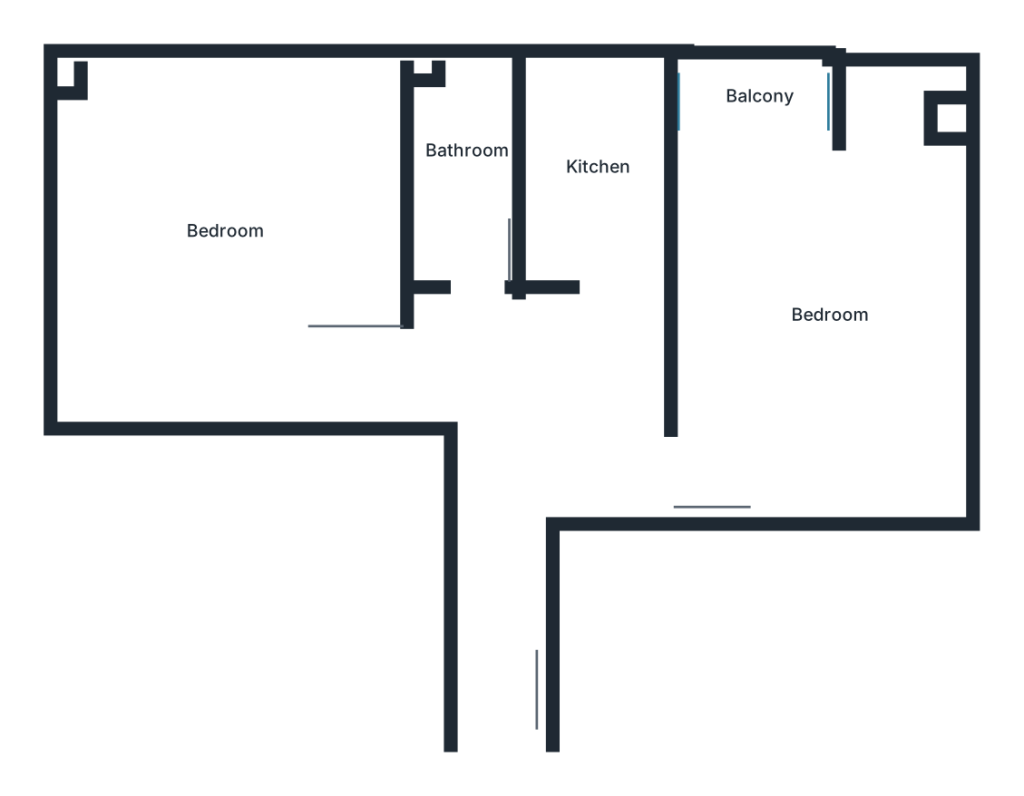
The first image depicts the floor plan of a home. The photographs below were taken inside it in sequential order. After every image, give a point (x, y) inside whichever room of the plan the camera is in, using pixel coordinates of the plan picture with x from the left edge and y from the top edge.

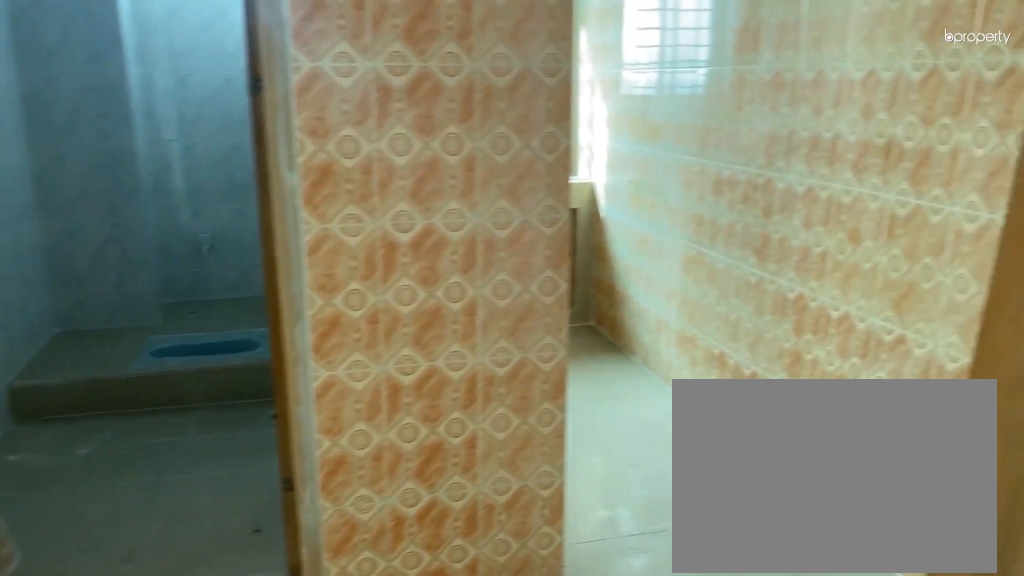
(539, 407)
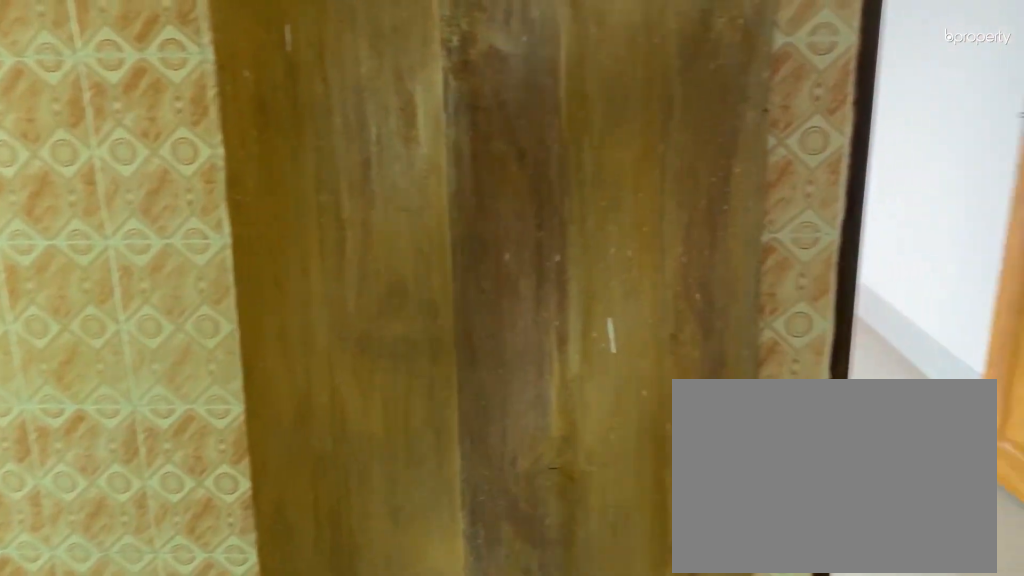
(539, 407)
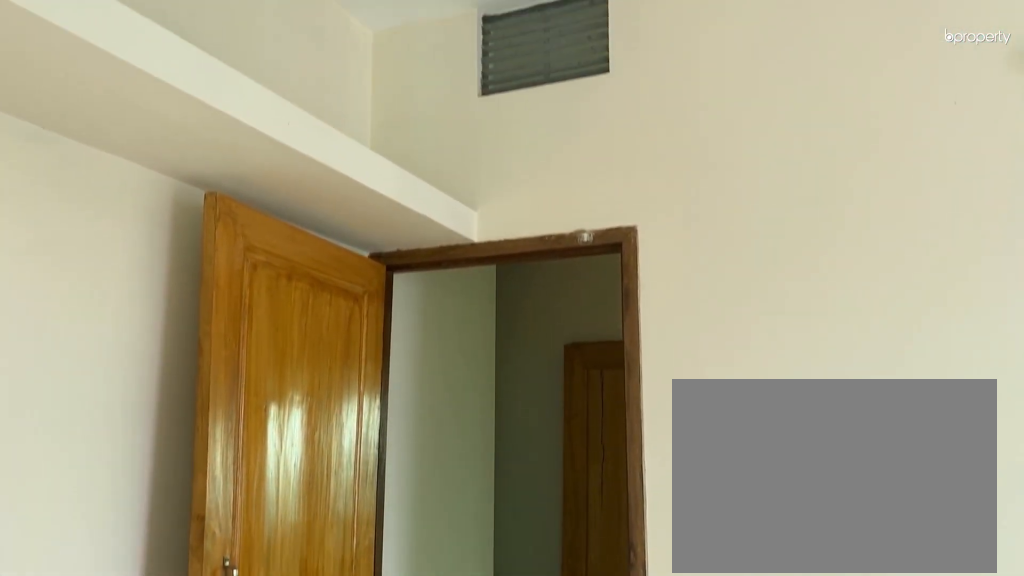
(825, 302)
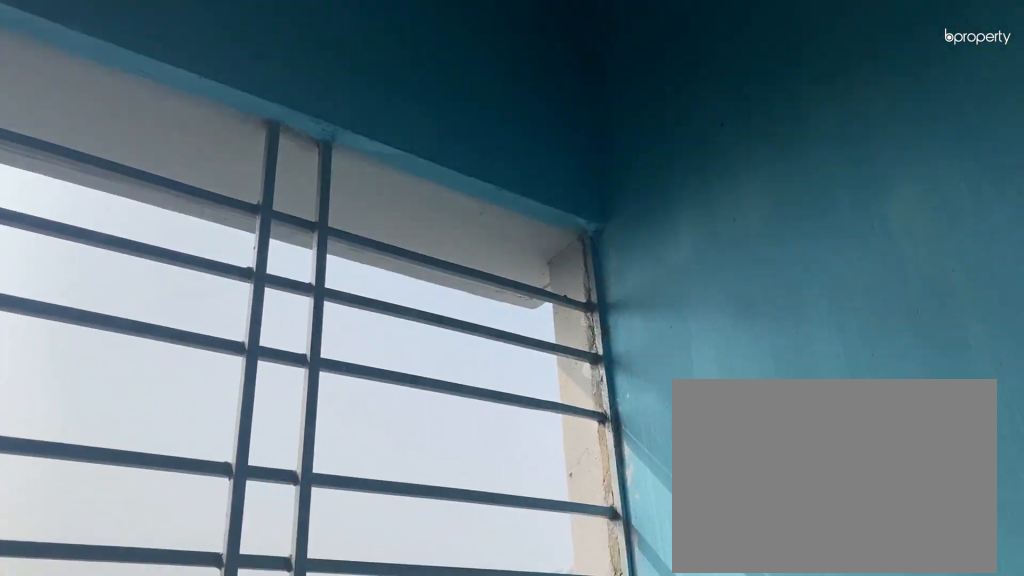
(748, 110)
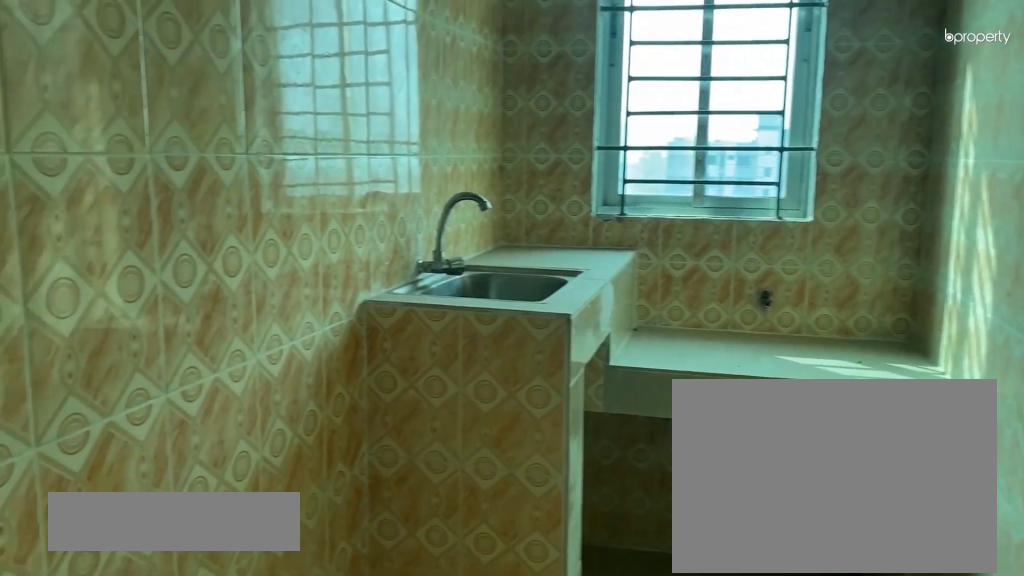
(577, 187)
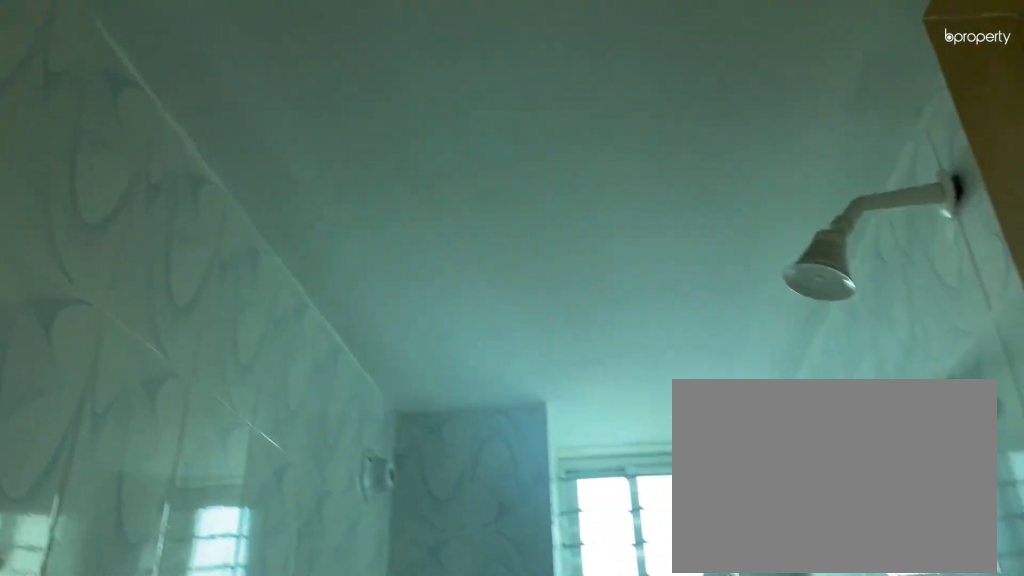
(457, 171)
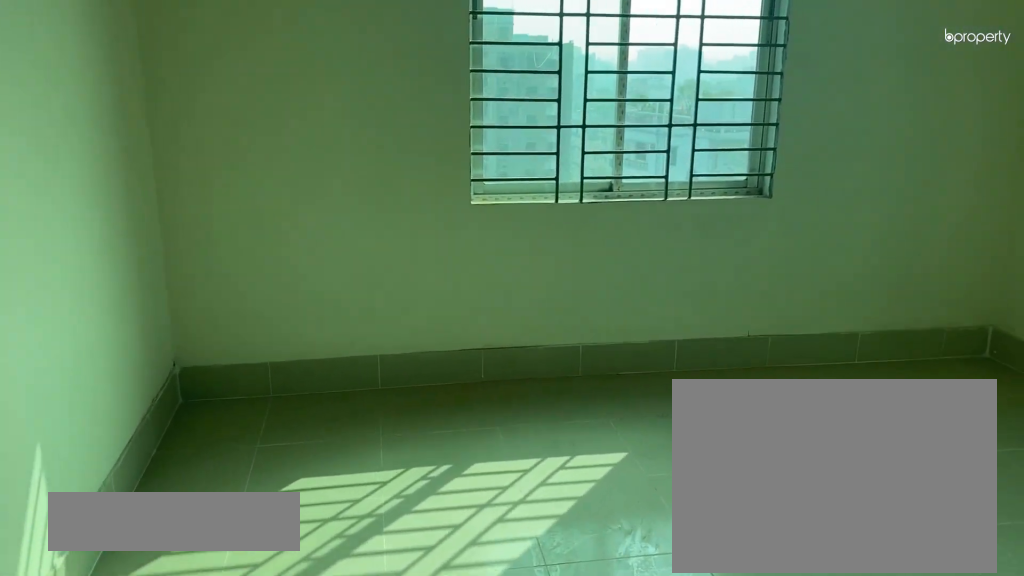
(225, 220)
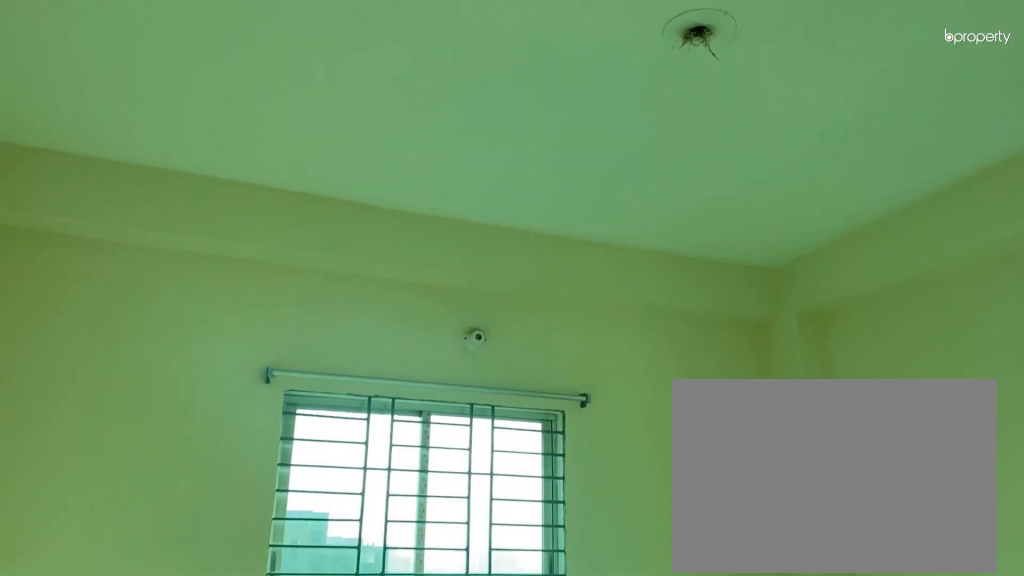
(225, 220)
